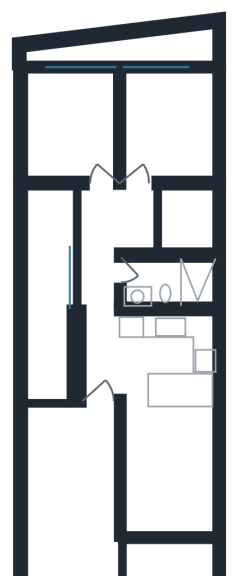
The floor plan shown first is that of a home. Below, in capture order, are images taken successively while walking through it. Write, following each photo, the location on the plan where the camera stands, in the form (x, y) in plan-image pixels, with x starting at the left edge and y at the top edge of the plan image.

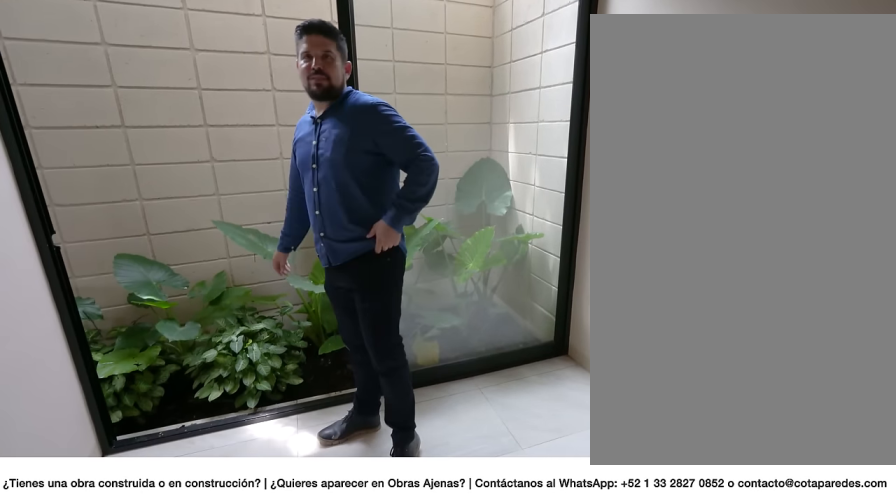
(146, 166)
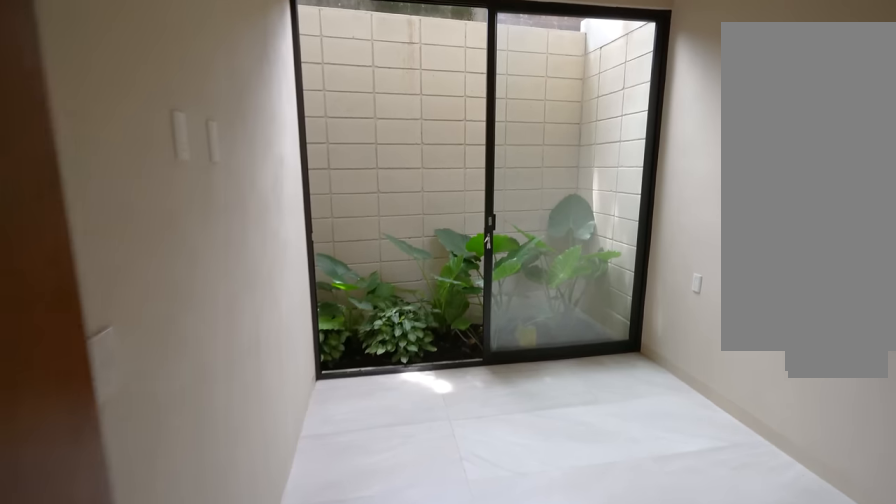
(146, 166)
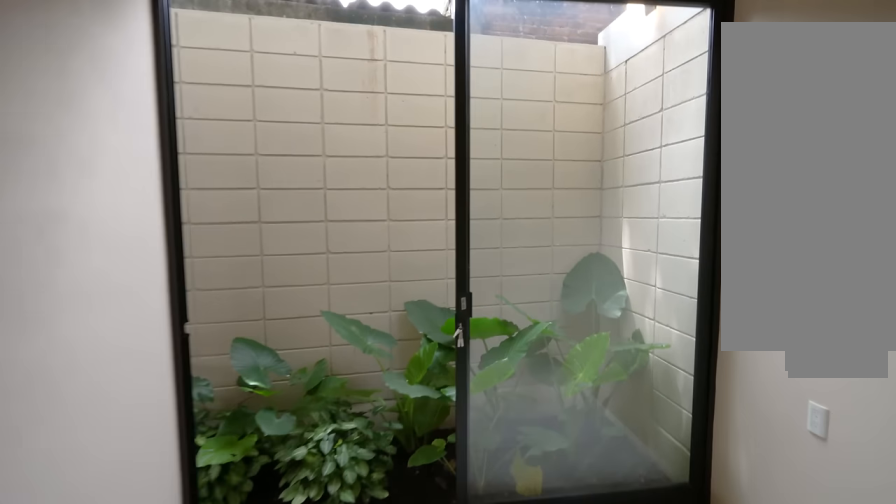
(145, 167)
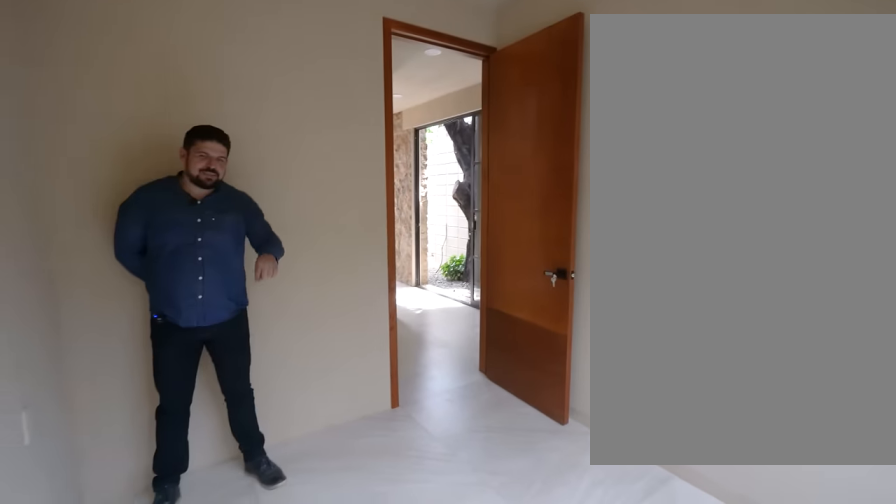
(195, 82)
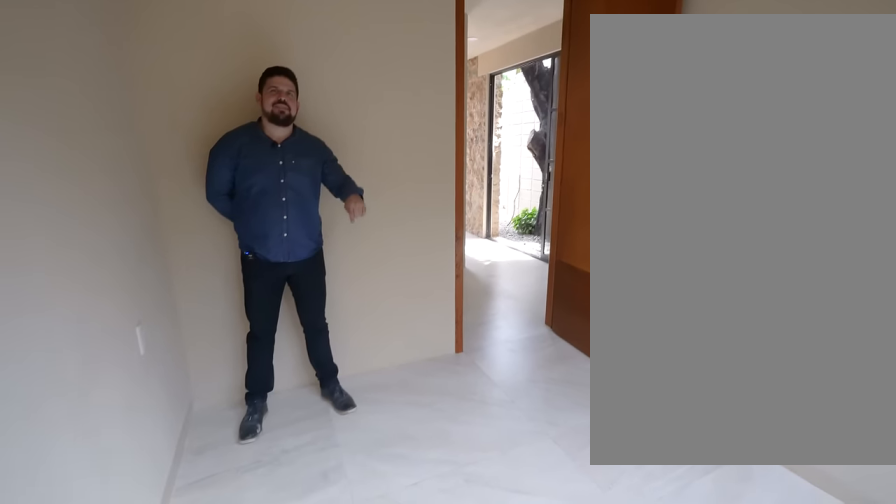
(207, 94)
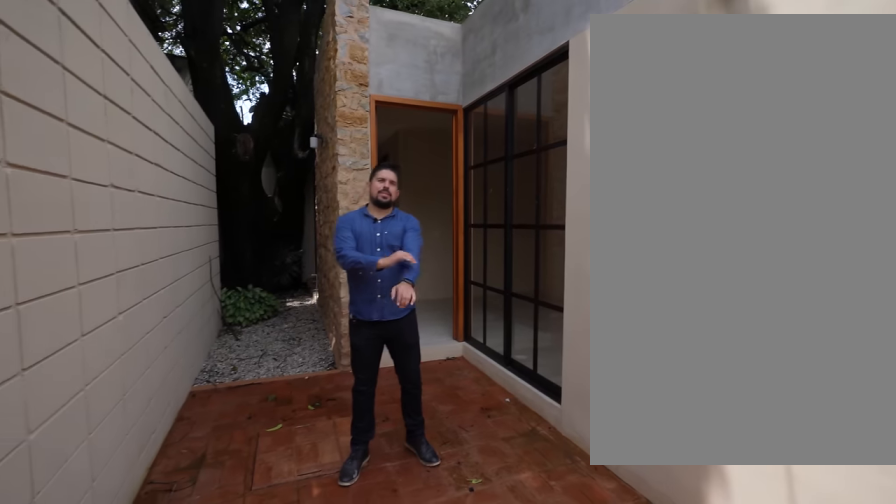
(72, 563)
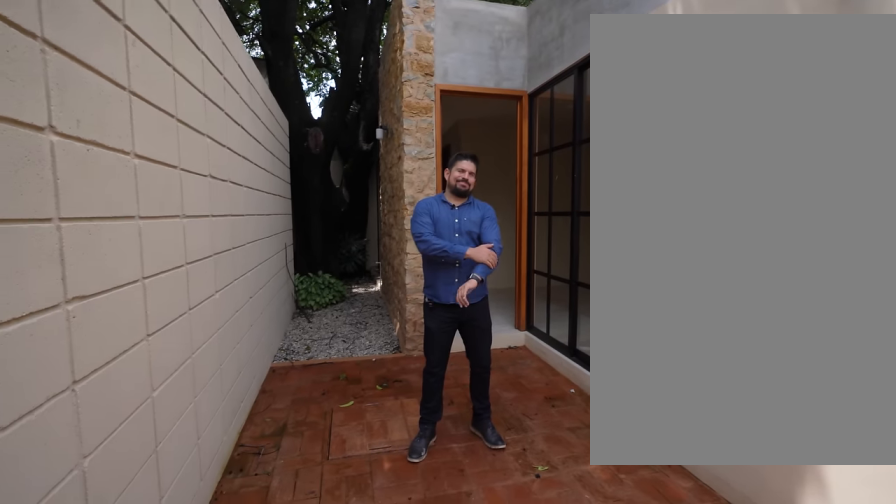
(72, 563)
